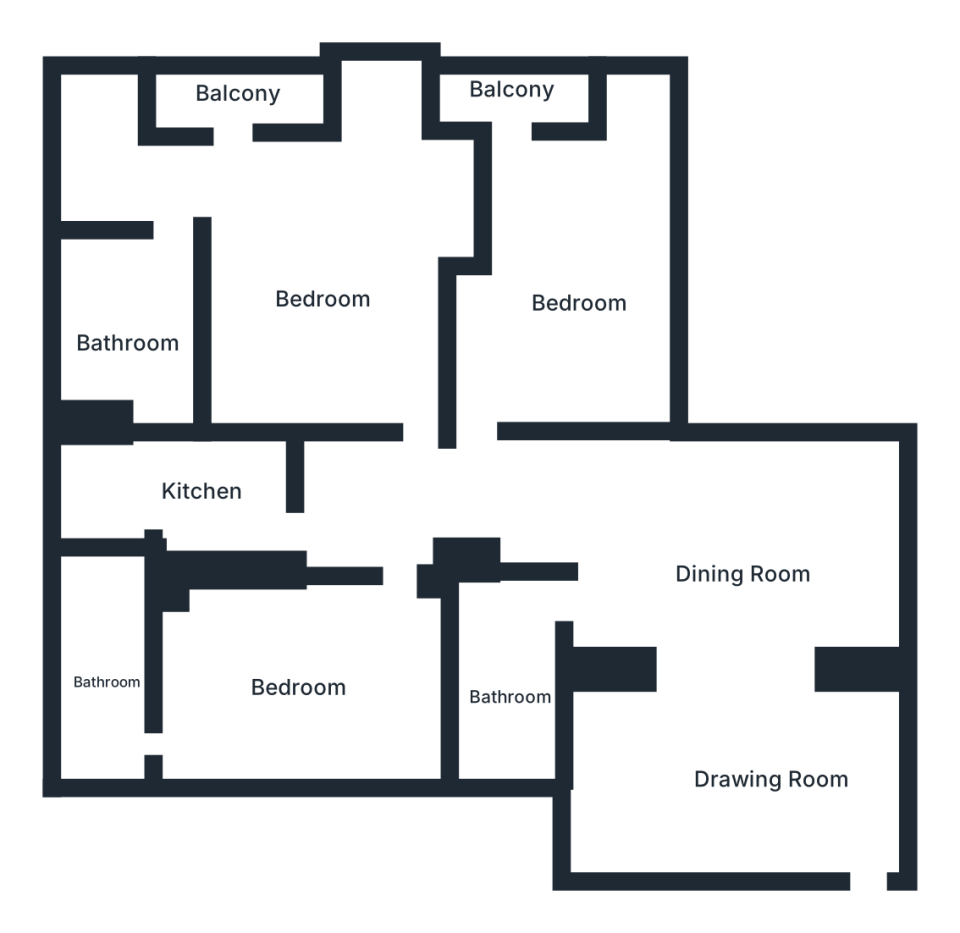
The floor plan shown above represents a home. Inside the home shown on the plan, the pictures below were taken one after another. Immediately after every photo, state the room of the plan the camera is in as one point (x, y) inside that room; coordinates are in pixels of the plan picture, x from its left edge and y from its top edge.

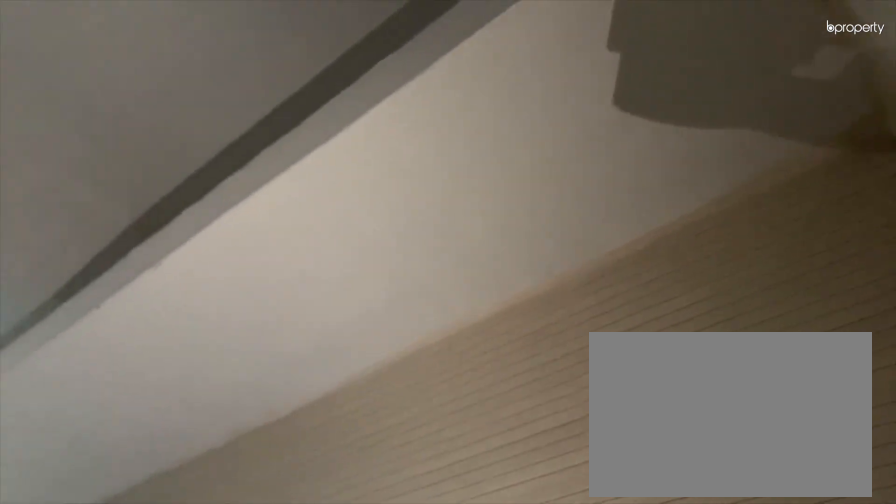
(199, 489)
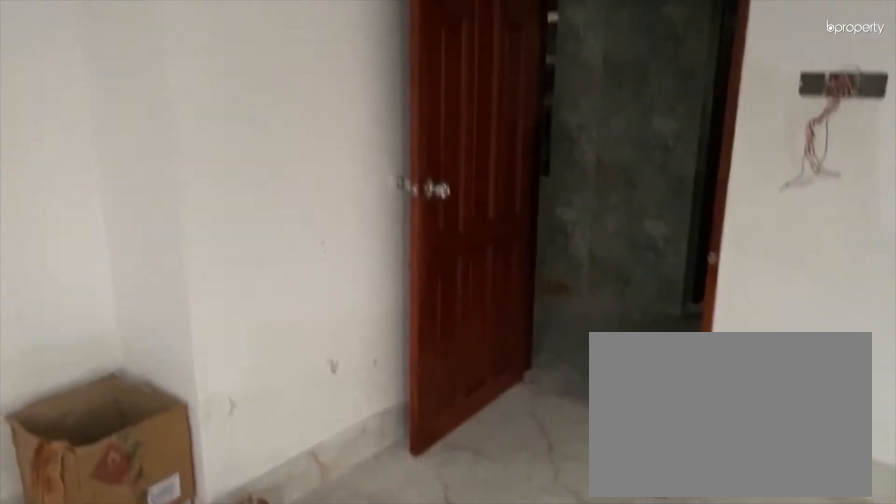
(331, 295)
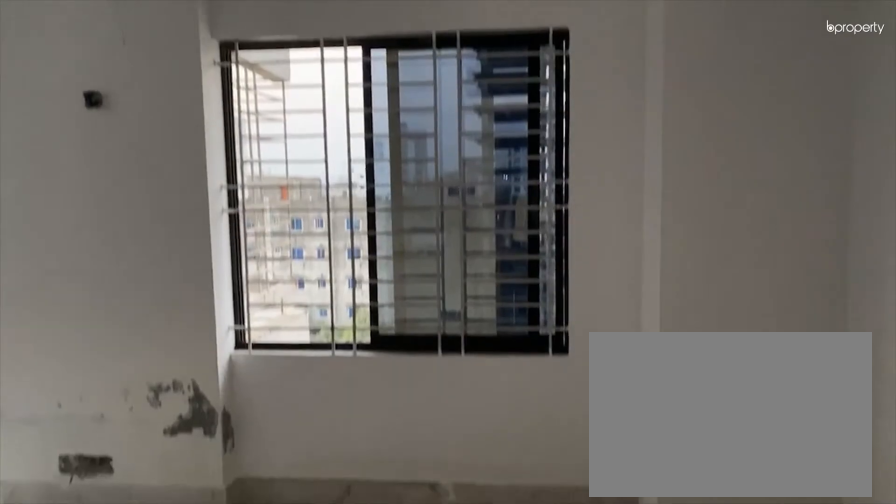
(331, 295)
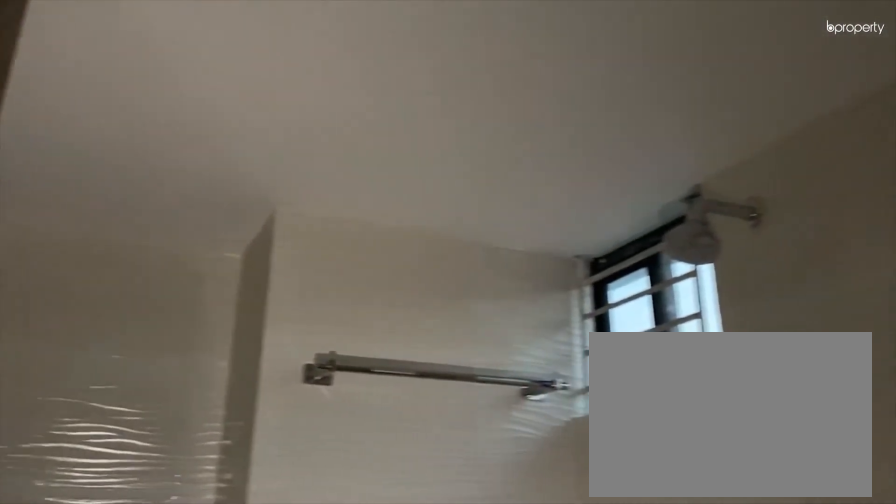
(128, 343)
